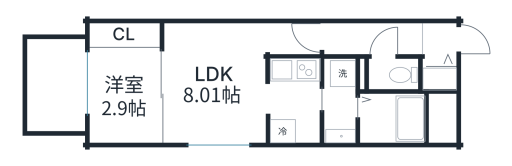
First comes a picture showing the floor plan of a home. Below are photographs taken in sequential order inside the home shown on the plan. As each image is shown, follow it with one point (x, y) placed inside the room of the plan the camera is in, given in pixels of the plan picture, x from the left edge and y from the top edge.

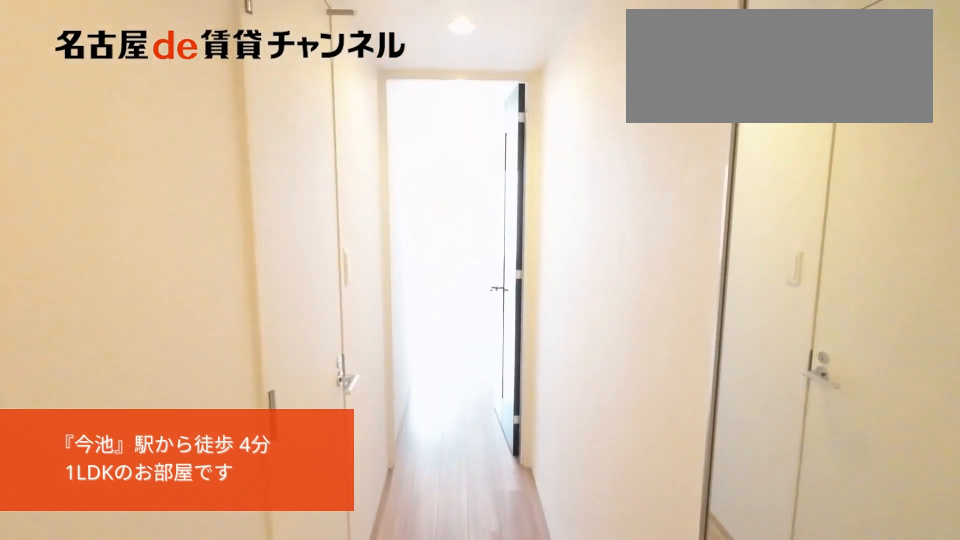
(439, 44)
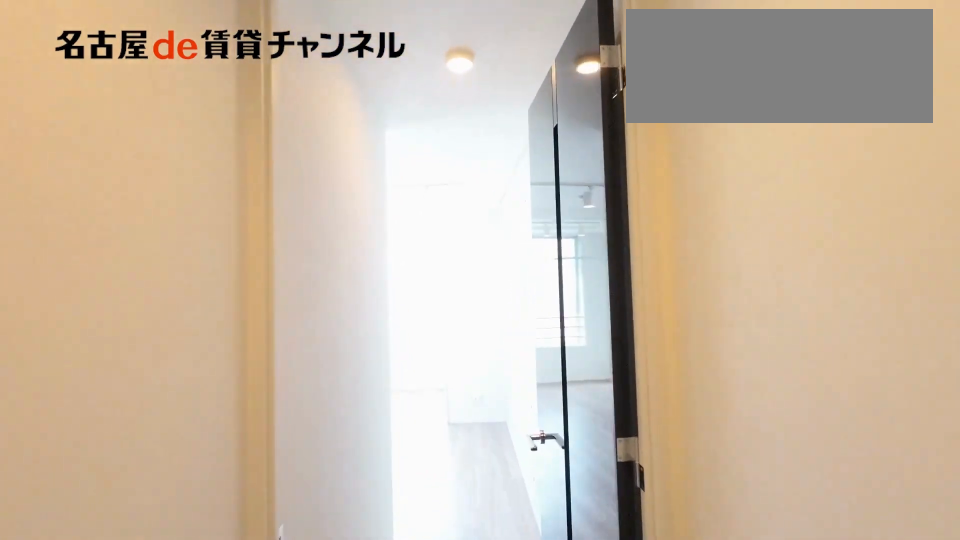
(439, 44)
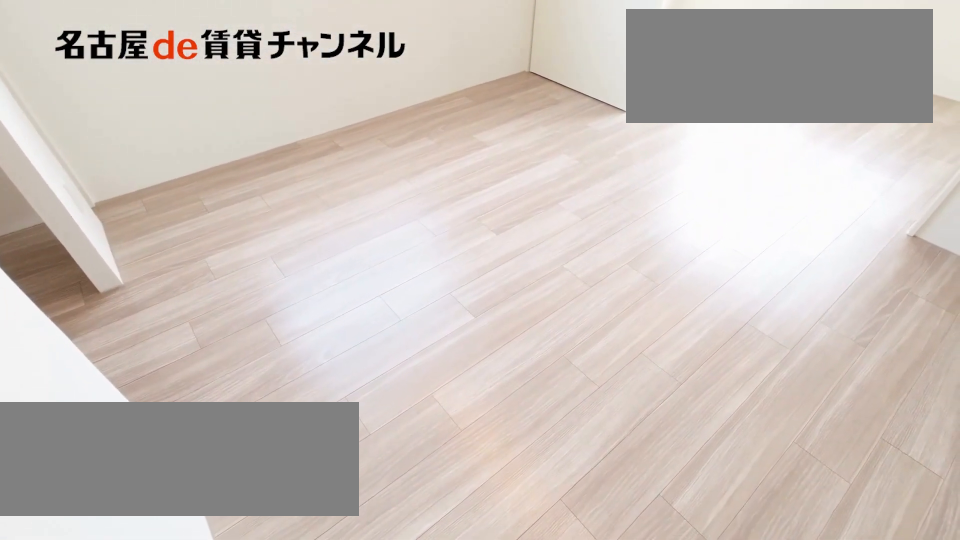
(222, 76)
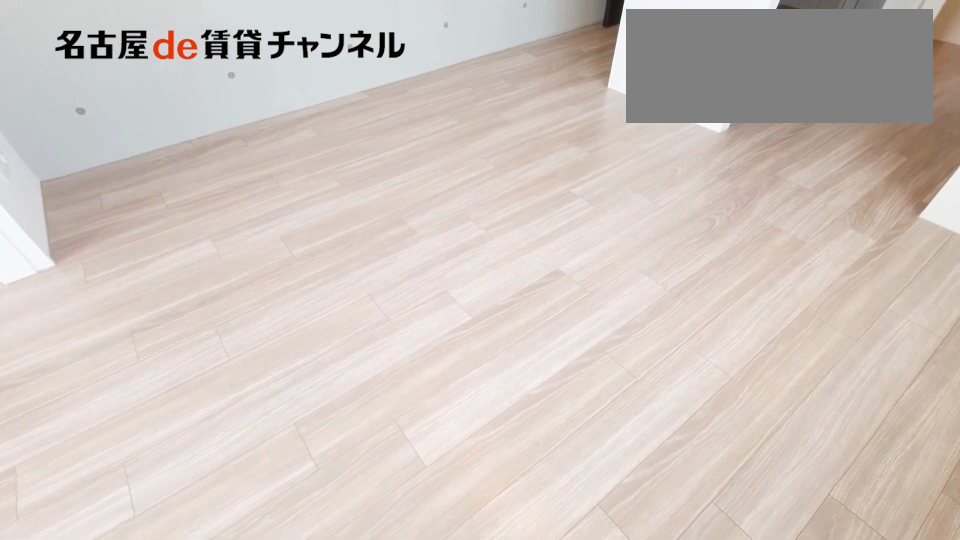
(222, 76)
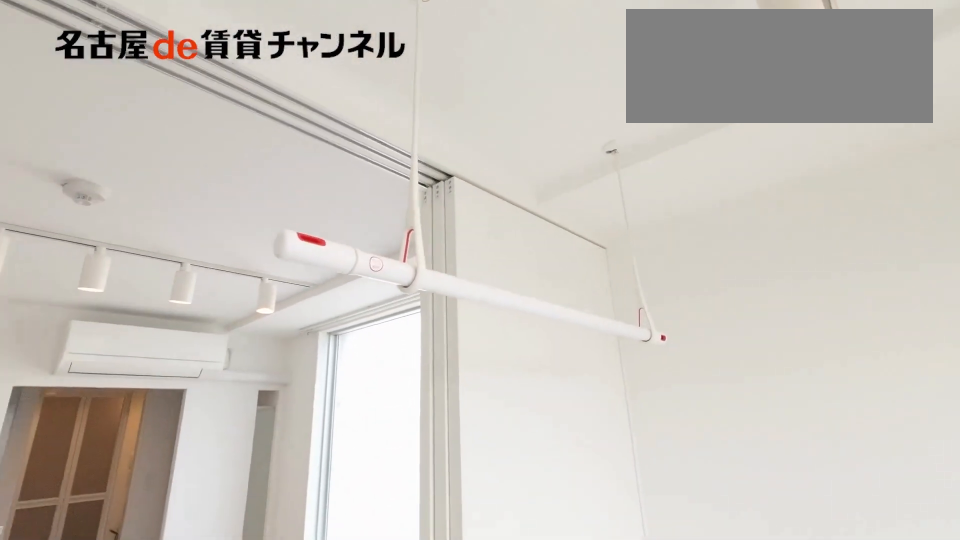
(123, 96)
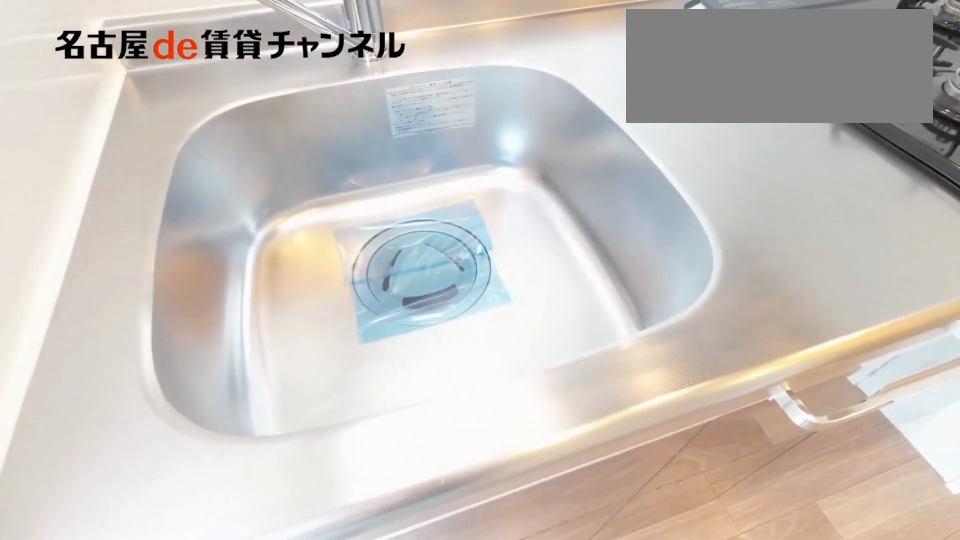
(294, 102)
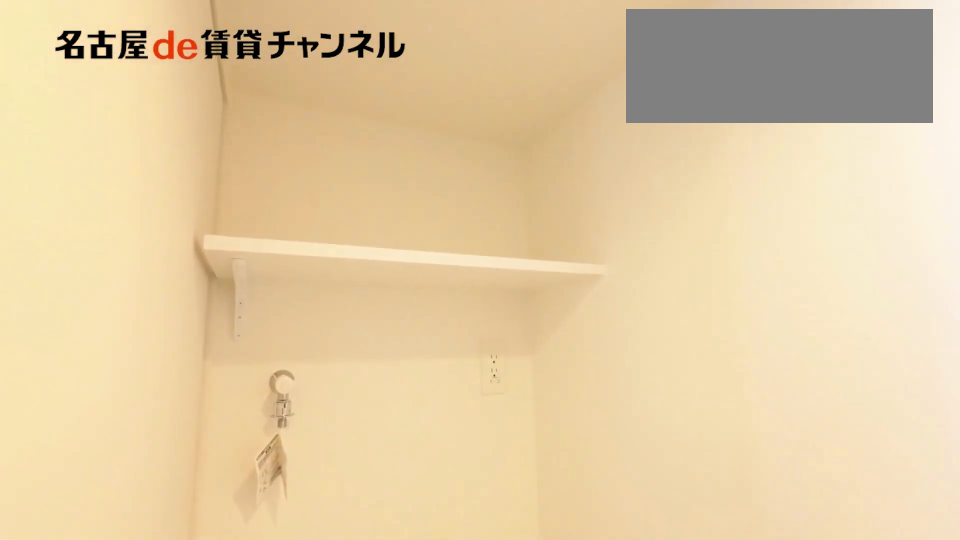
(339, 75)
